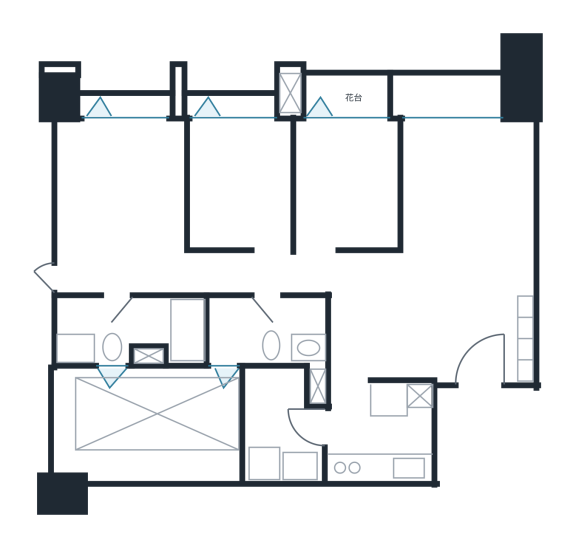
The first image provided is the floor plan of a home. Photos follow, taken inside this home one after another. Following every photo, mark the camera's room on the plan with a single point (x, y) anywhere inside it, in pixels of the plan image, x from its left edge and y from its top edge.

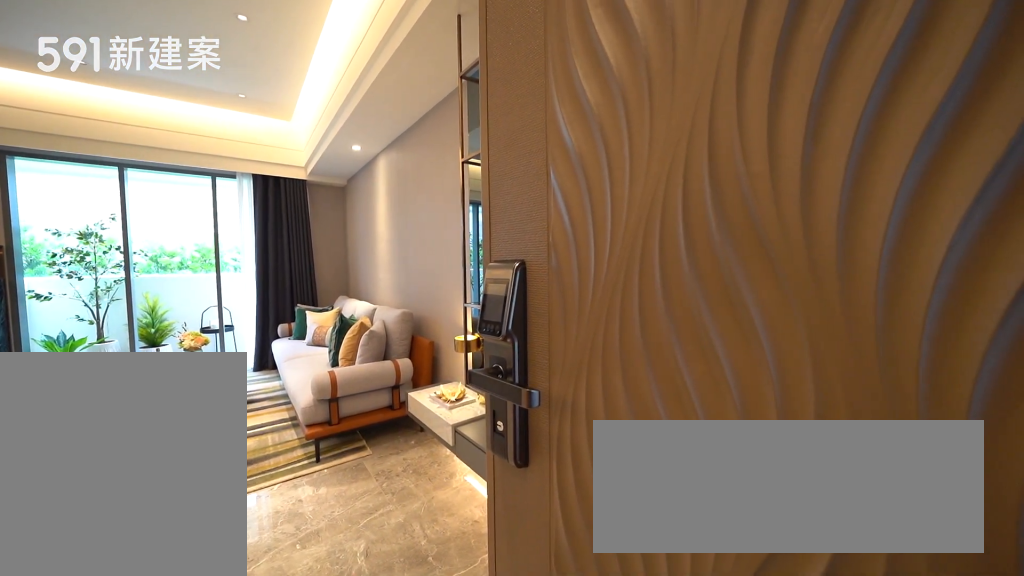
(485, 352)
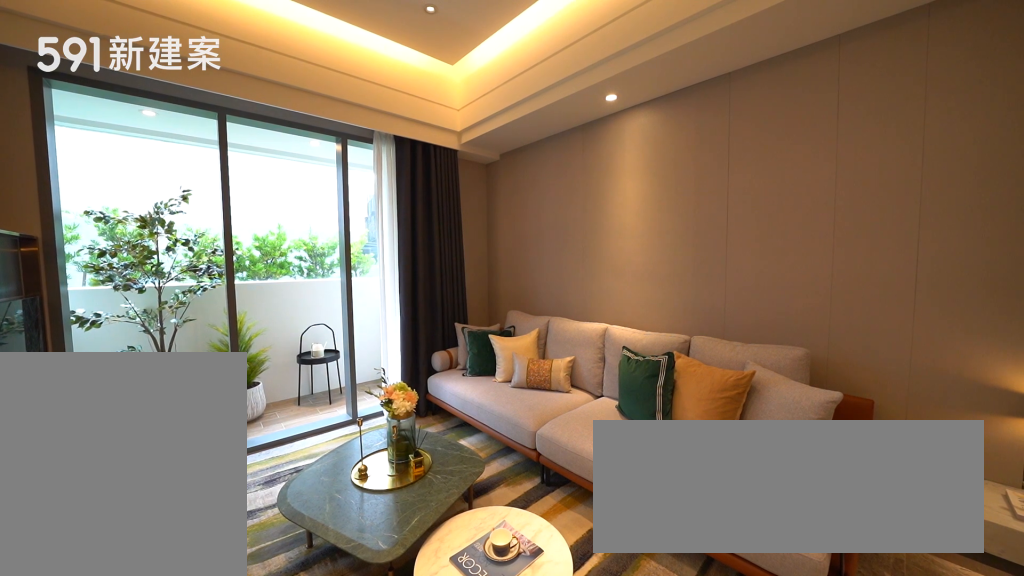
(467, 183)
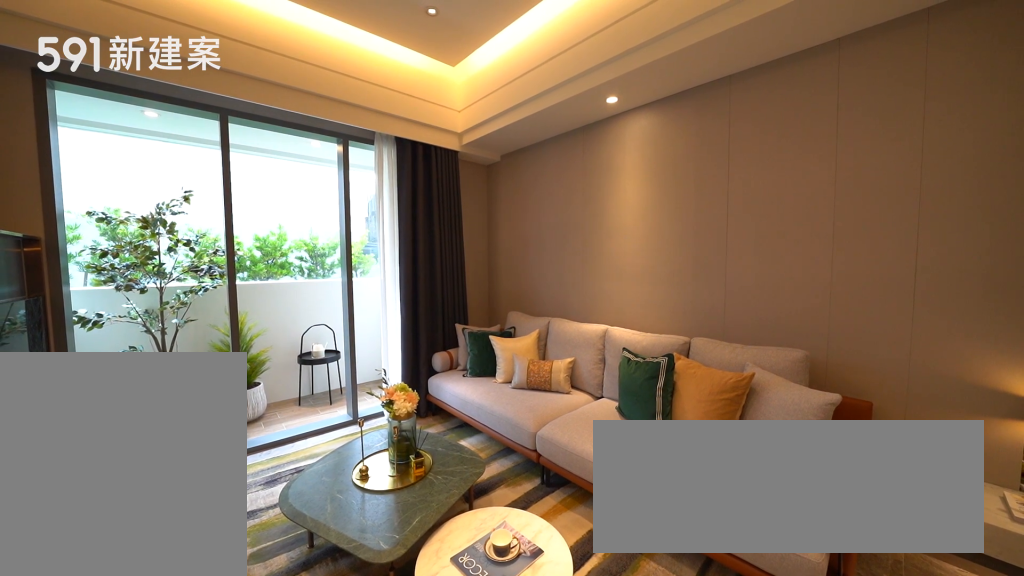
(467, 183)
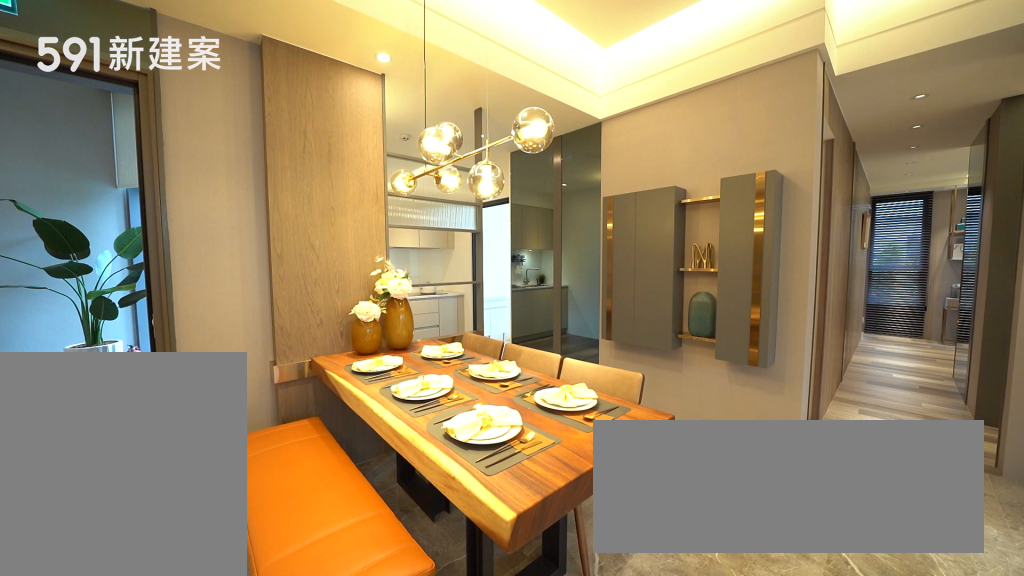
(409, 321)
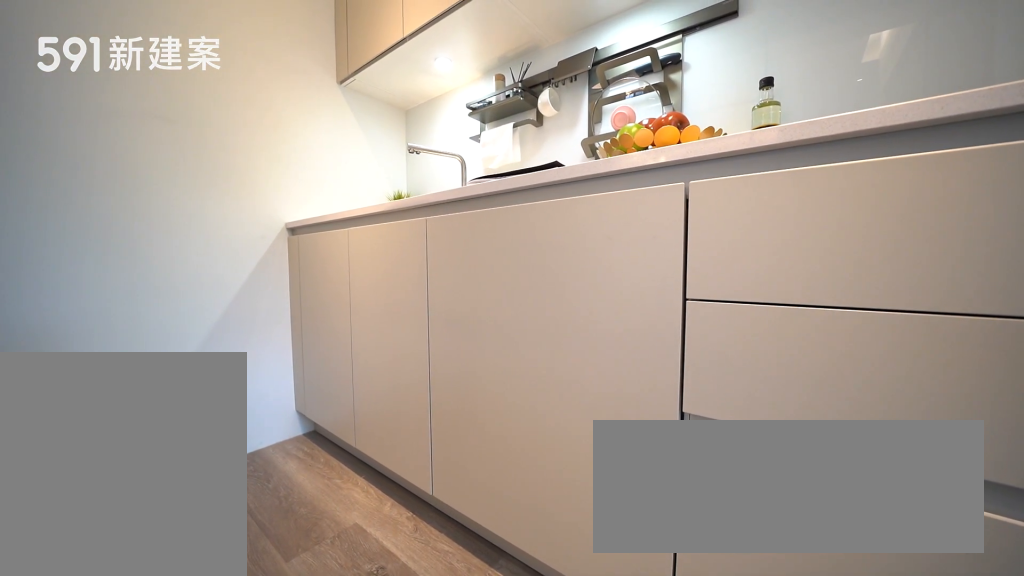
(384, 432)
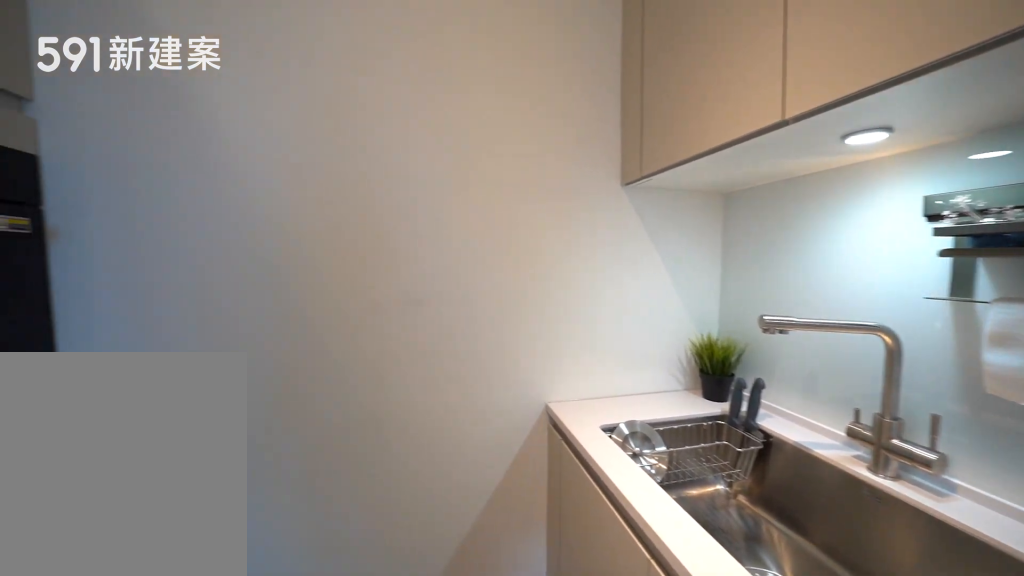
(384, 432)
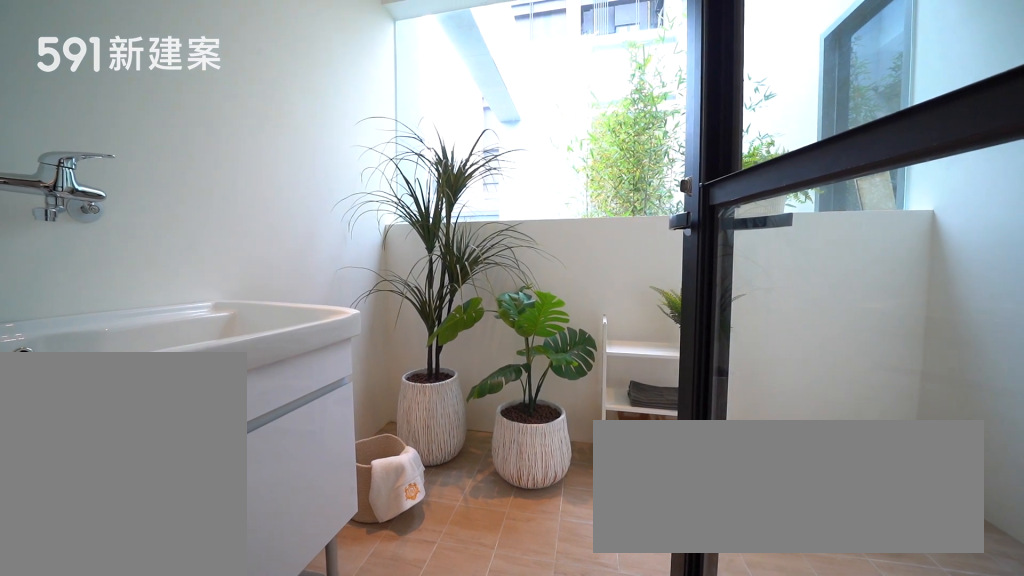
(286, 423)
